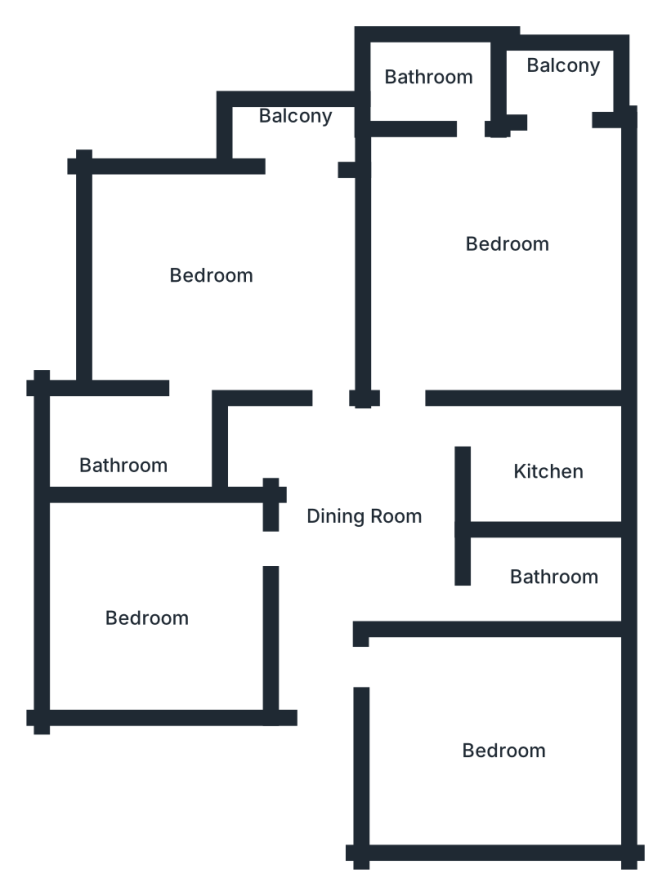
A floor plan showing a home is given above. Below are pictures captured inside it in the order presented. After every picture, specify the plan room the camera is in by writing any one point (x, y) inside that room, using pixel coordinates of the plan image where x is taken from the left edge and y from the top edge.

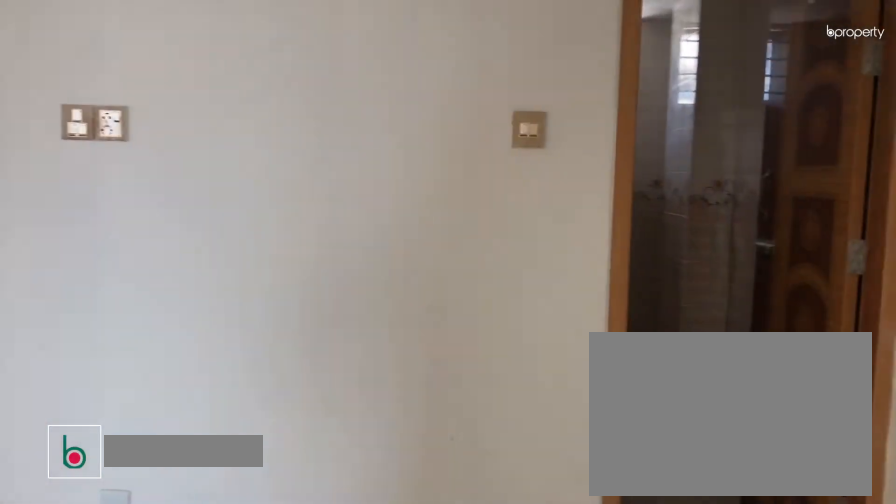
(359, 526)
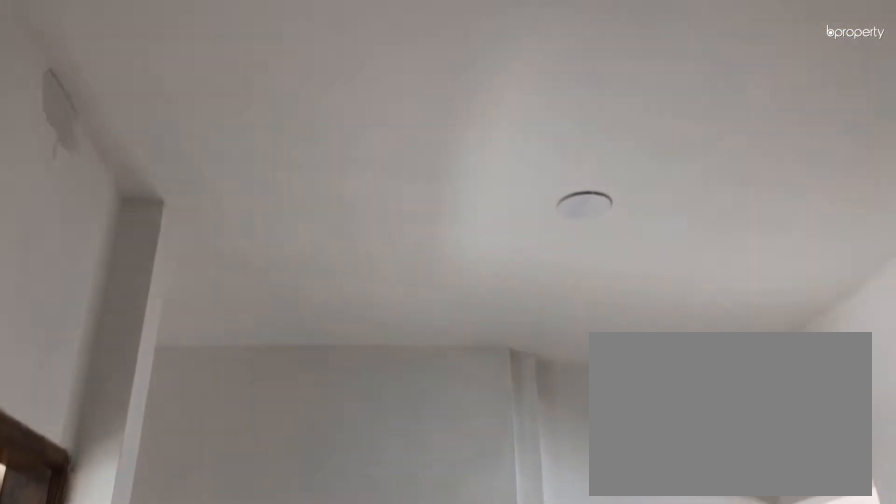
(362, 511)
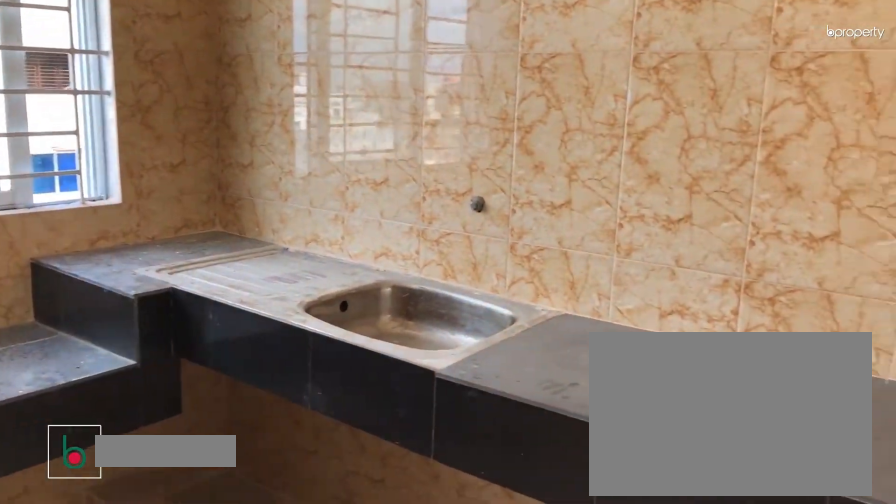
(536, 470)
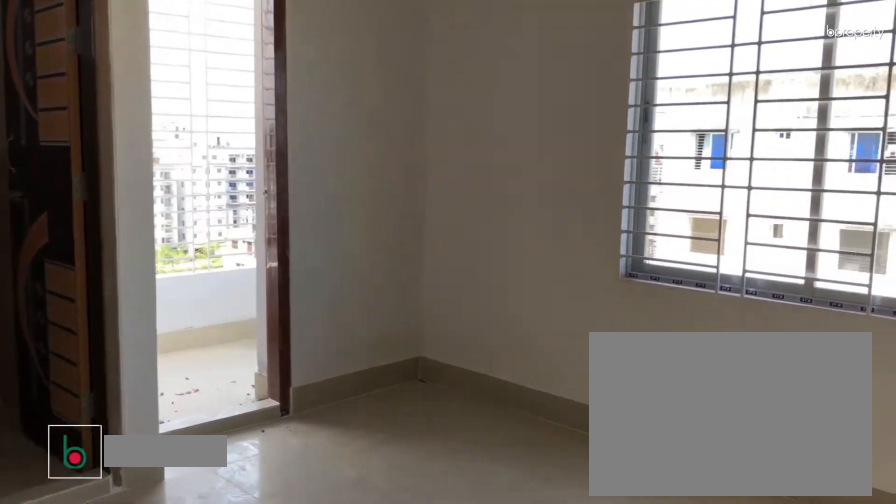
(494, 230)
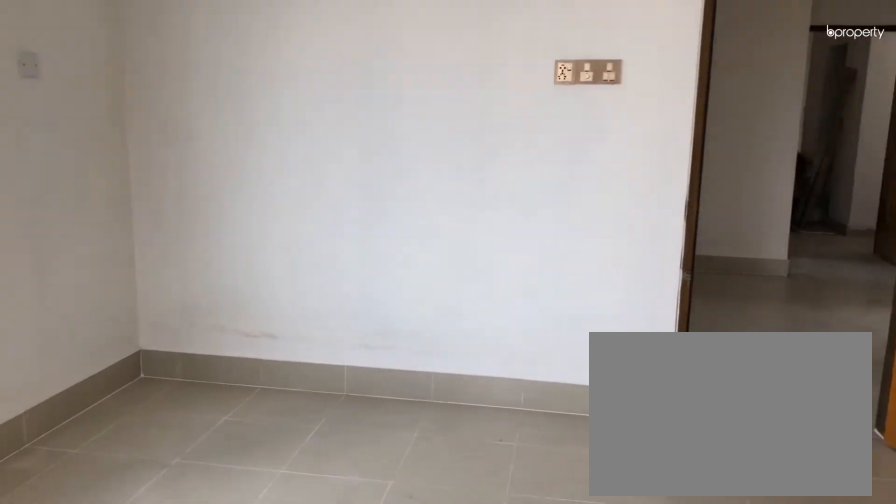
(494, 230)
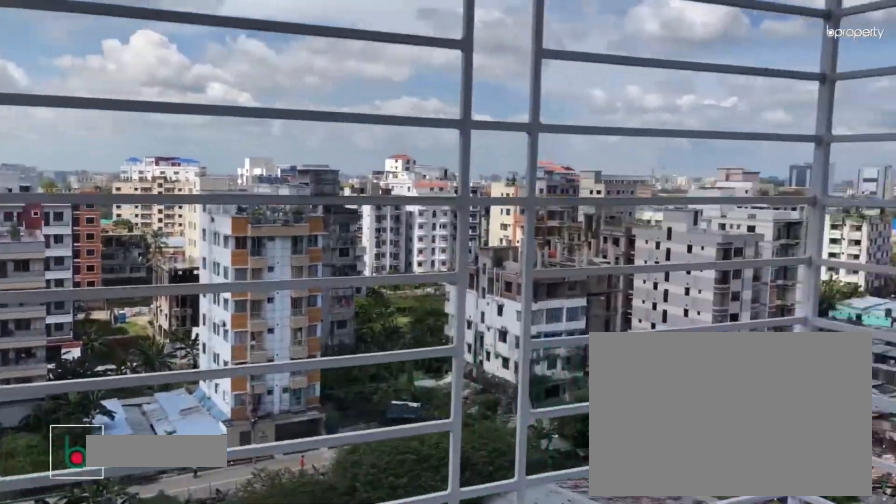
(555, 73)
